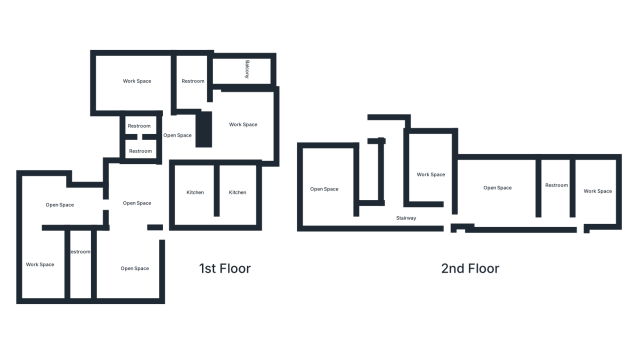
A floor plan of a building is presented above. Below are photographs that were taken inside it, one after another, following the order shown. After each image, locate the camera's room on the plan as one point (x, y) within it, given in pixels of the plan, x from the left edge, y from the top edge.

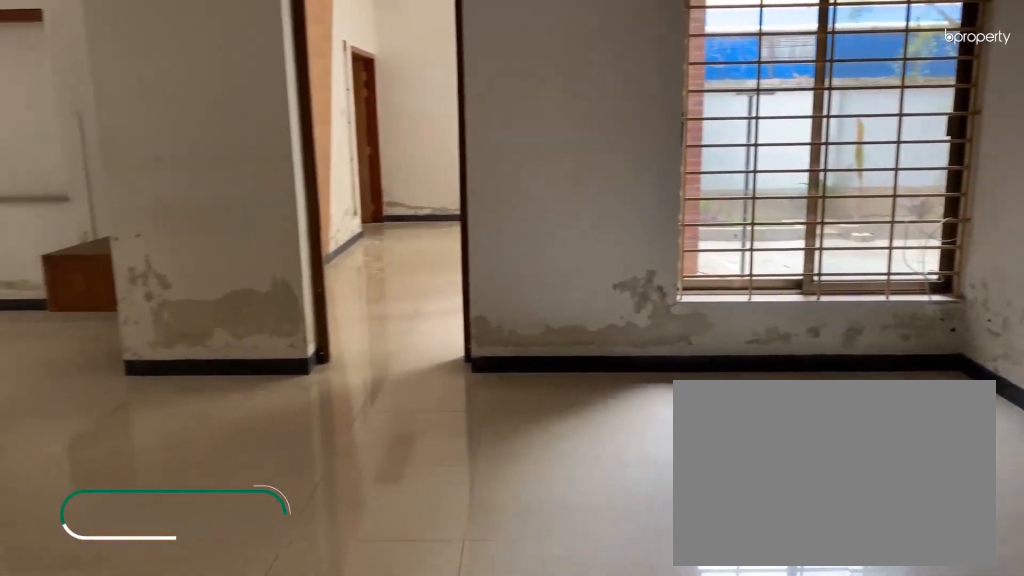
(135, 193)
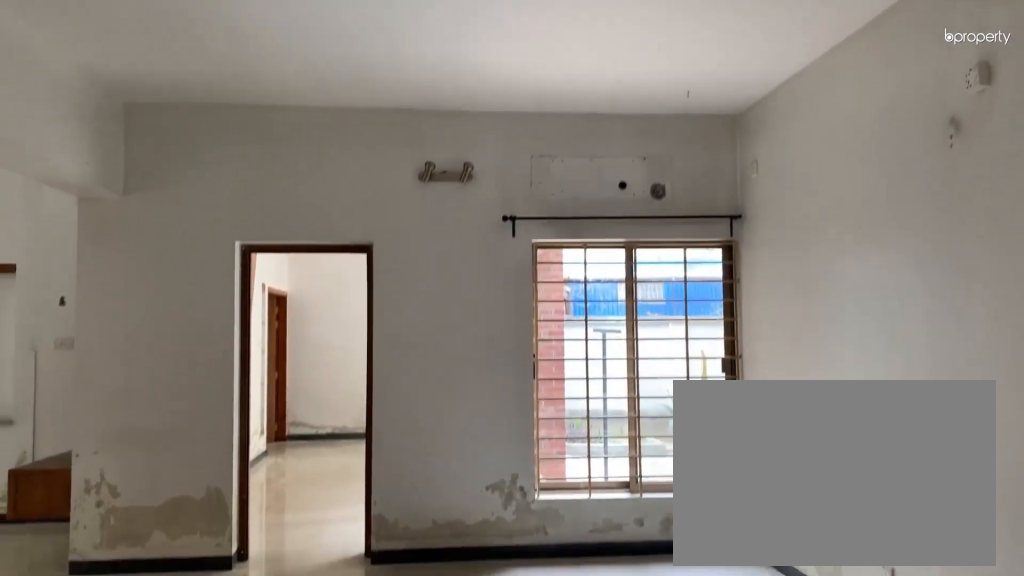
(132, 197)
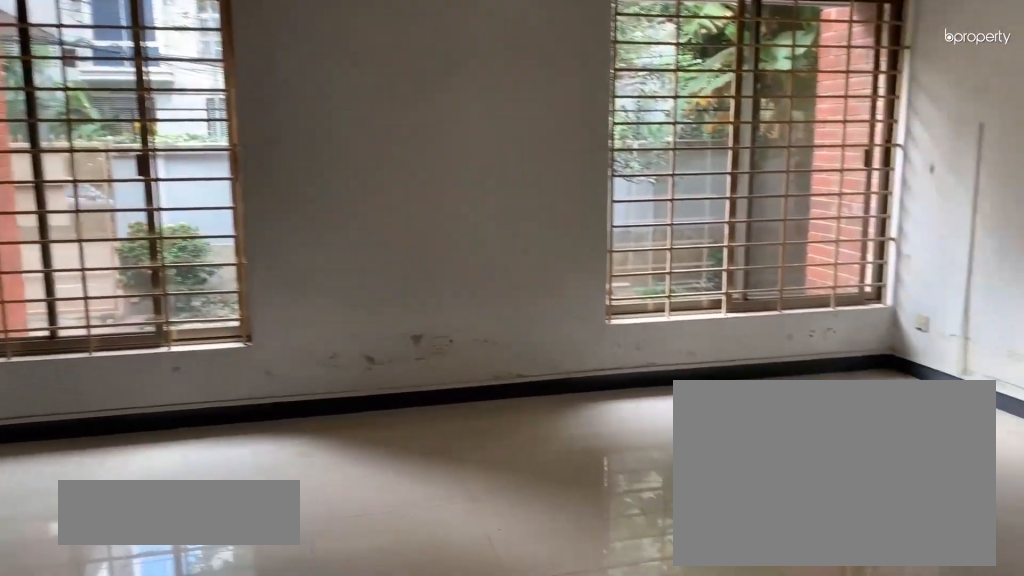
(126, 268)
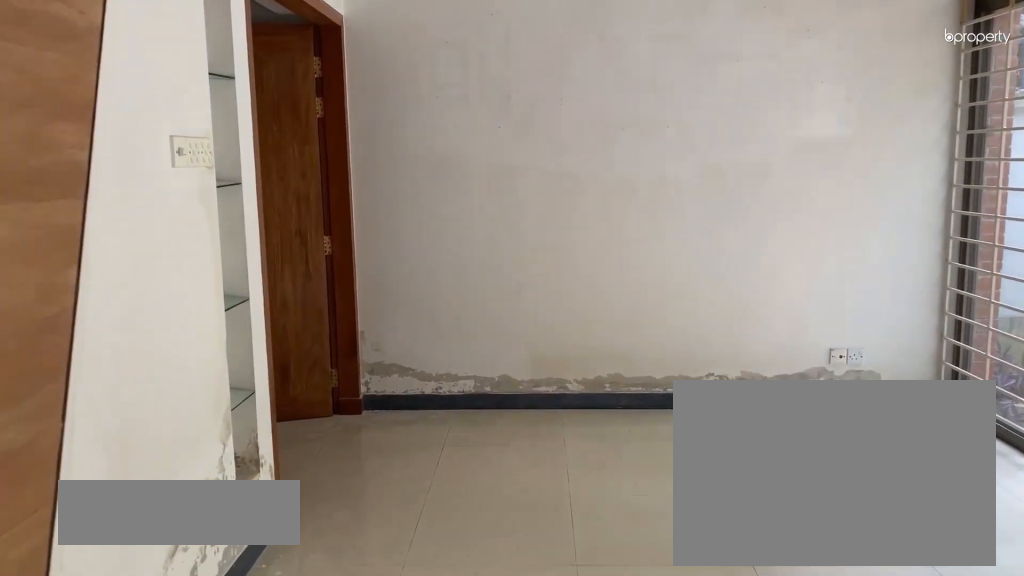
(56, 205)
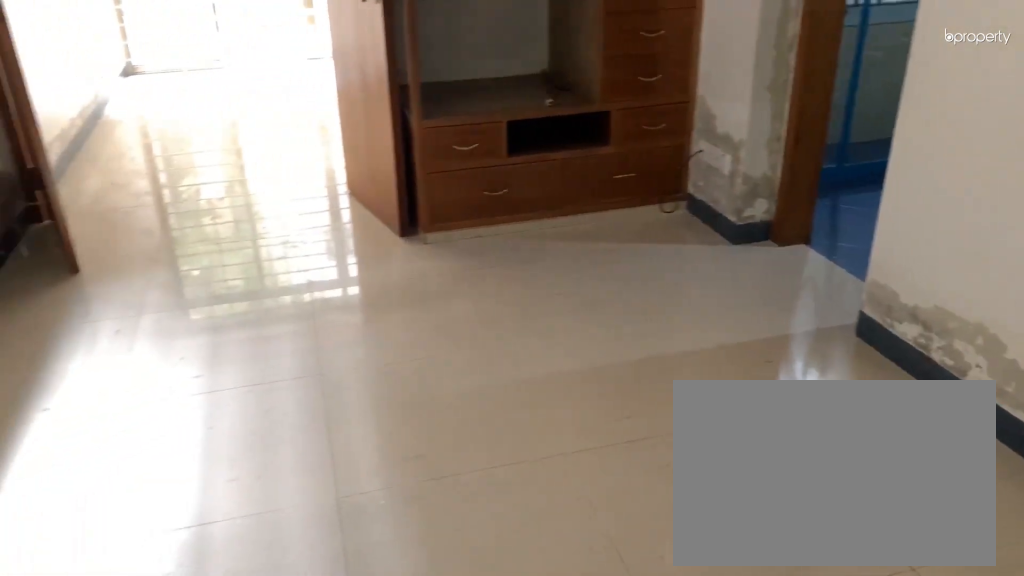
(43, 266)
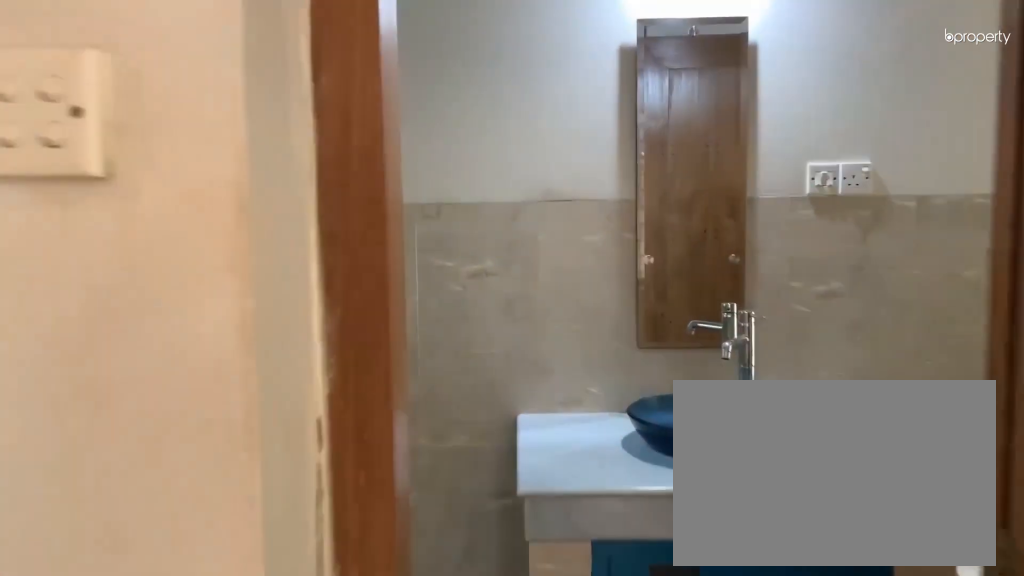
(43, 266)
